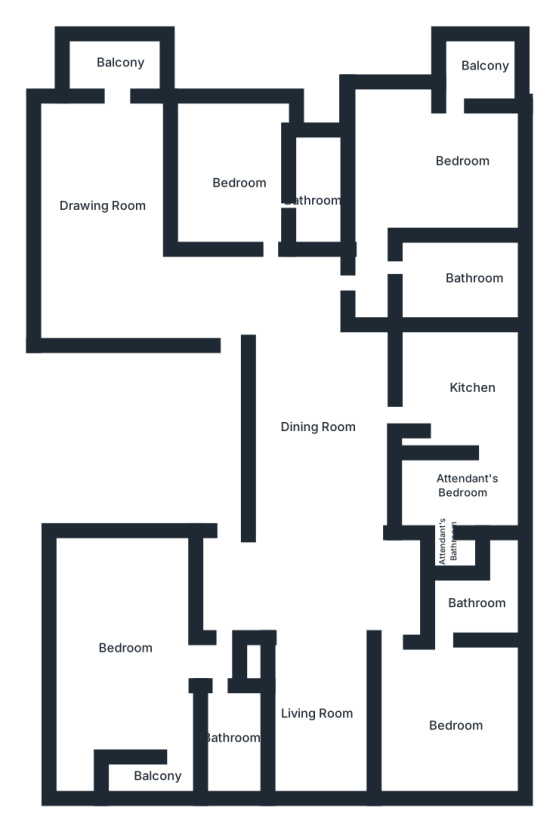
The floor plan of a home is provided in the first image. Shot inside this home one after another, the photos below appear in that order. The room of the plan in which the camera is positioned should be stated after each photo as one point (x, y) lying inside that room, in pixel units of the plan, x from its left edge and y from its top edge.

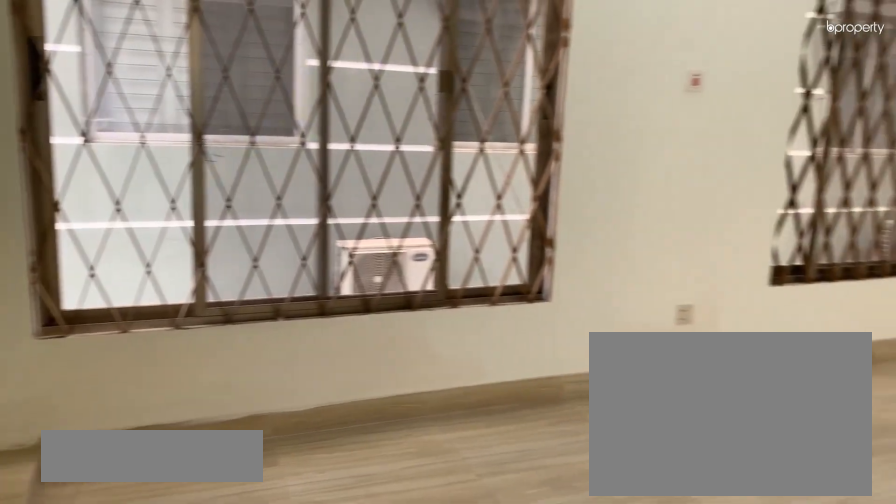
(119, 655)
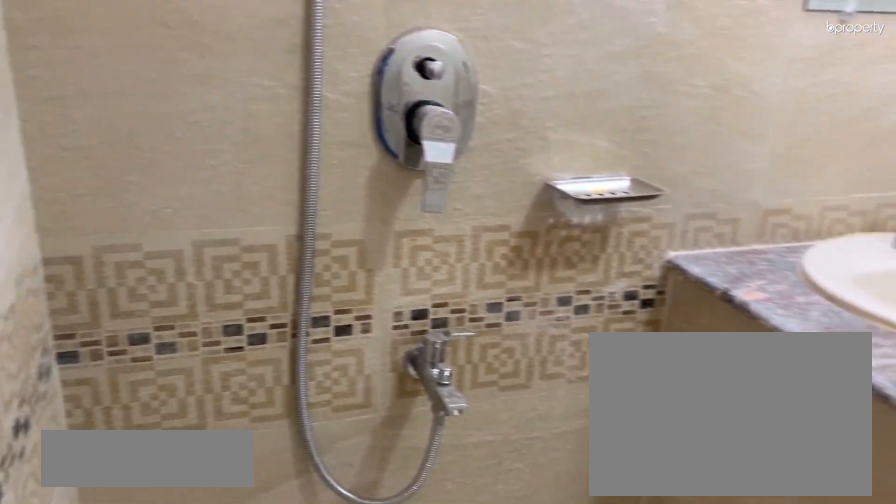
(233, 740)
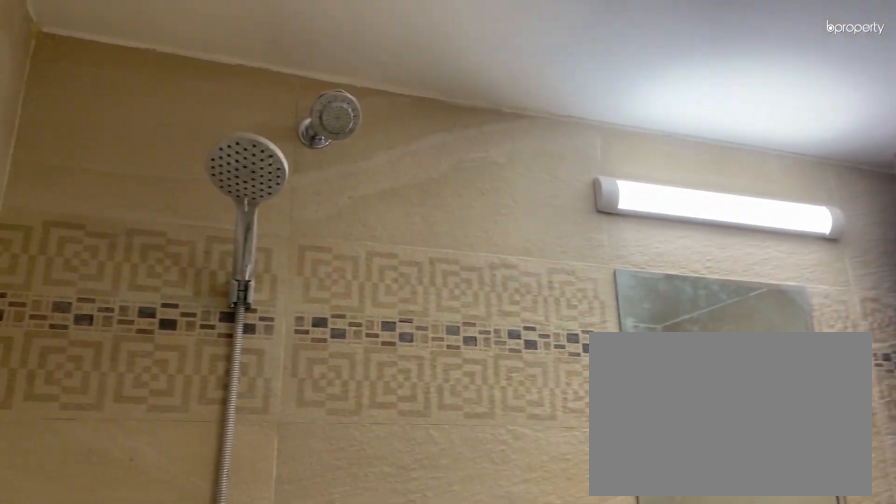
(233, 740)
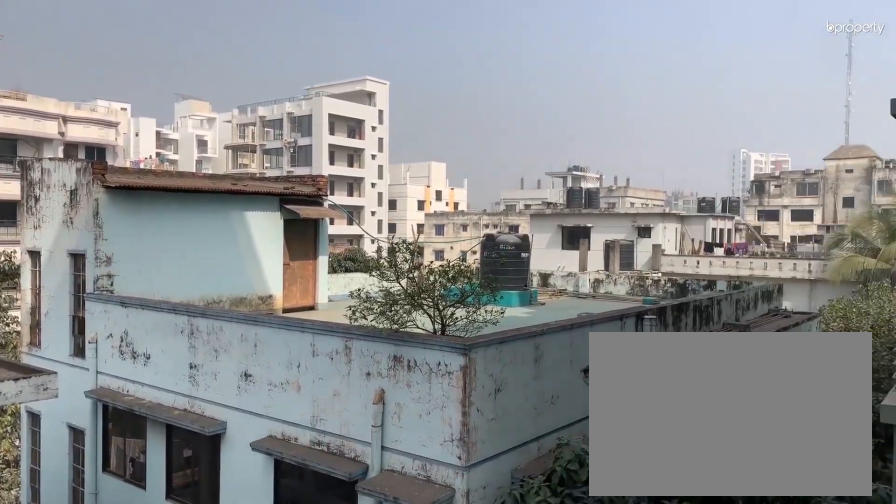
(154, 783)
